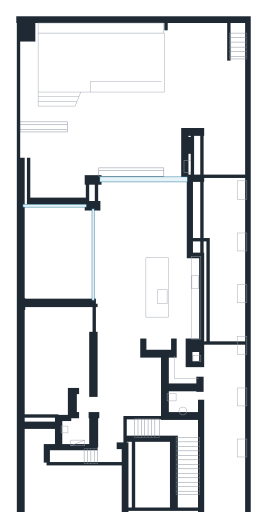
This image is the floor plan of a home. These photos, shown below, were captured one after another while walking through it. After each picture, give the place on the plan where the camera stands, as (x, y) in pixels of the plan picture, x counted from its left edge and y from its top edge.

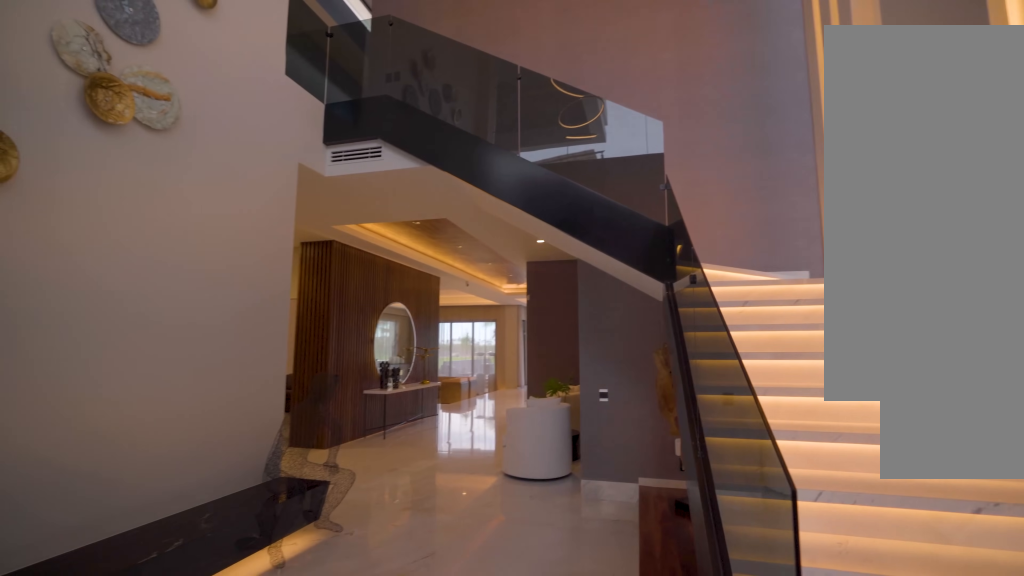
(160, 493)
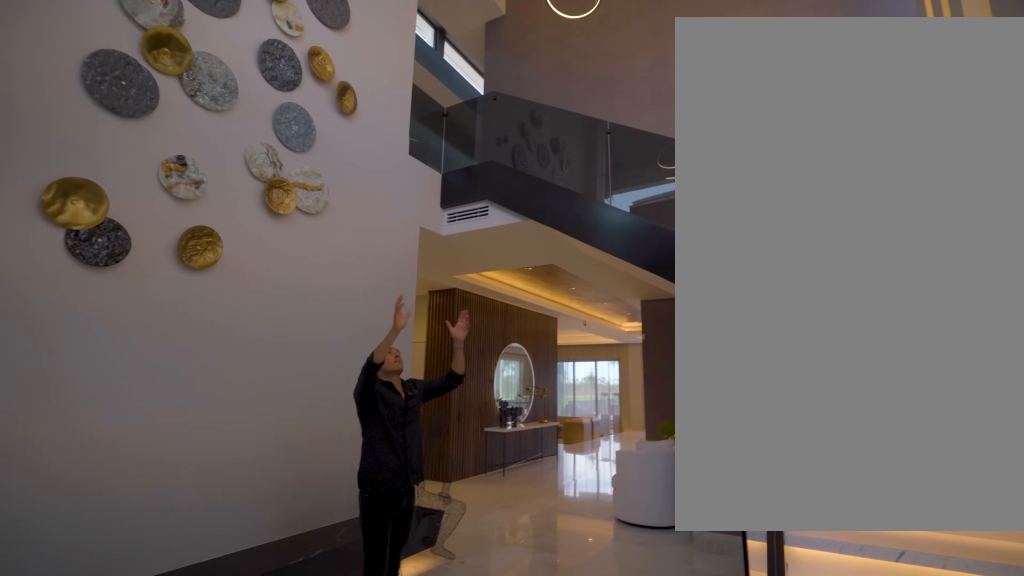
(162, 492)
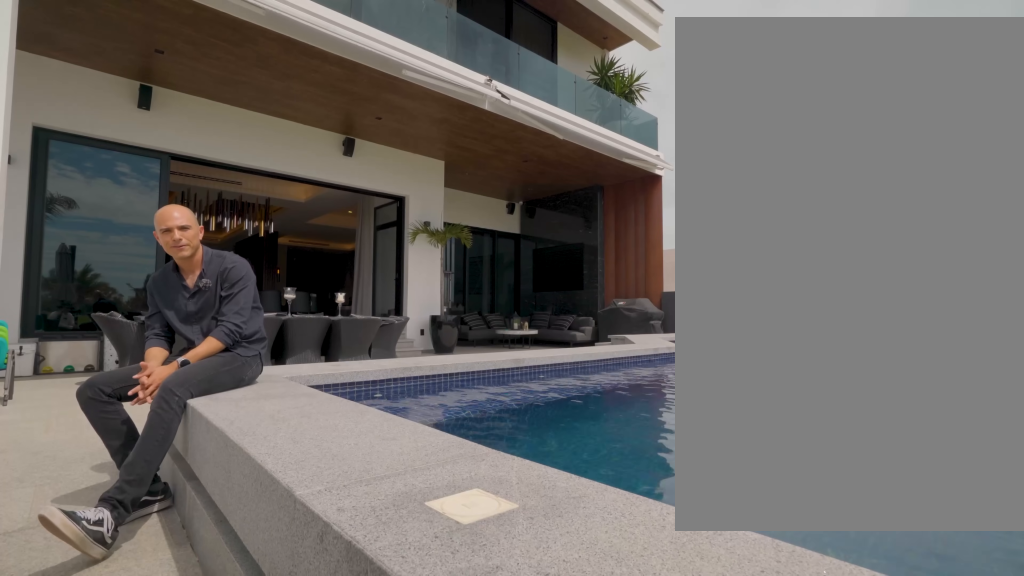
(184, 65)
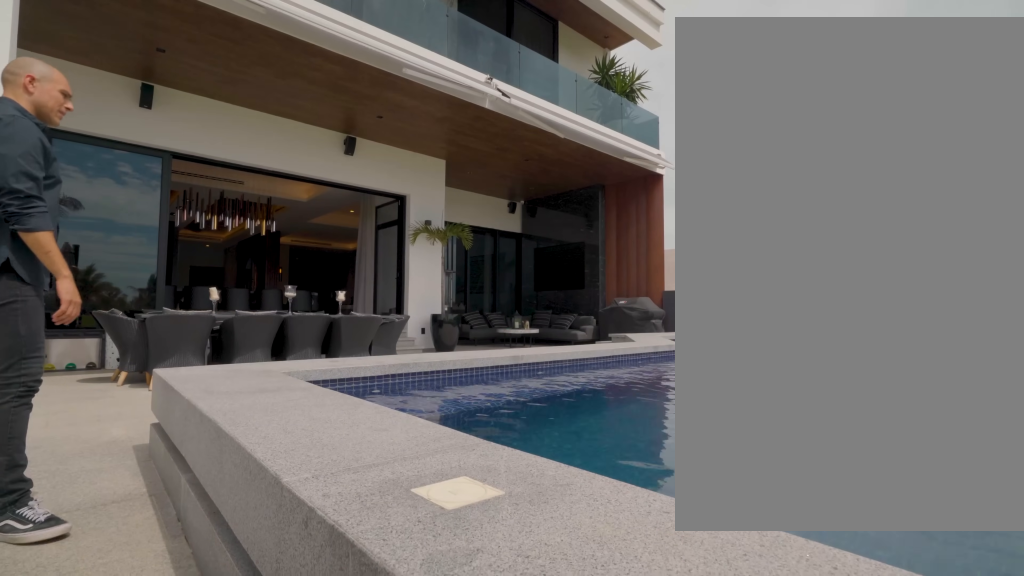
(184, 65)
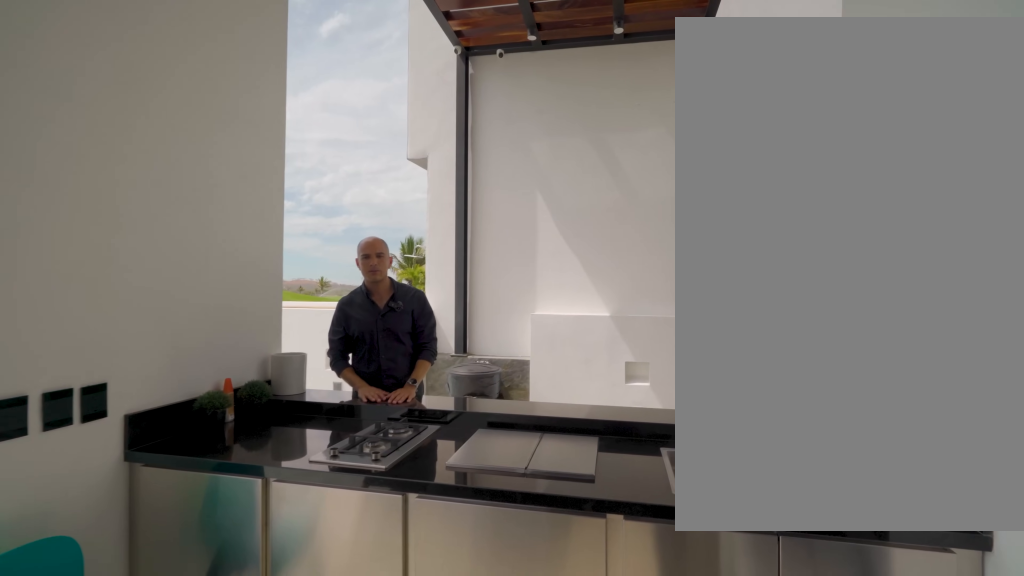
(167, 158)
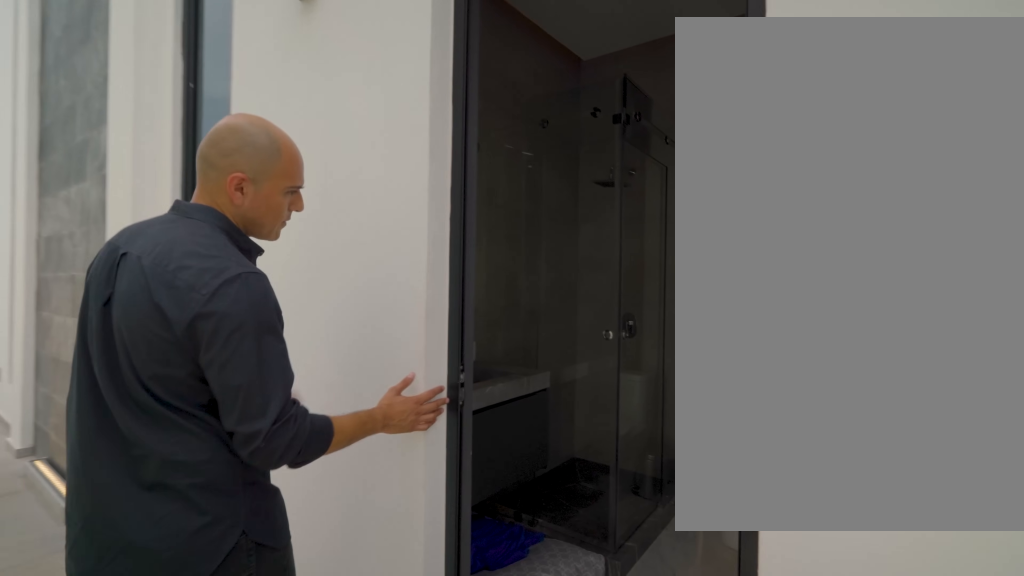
(202, 395)
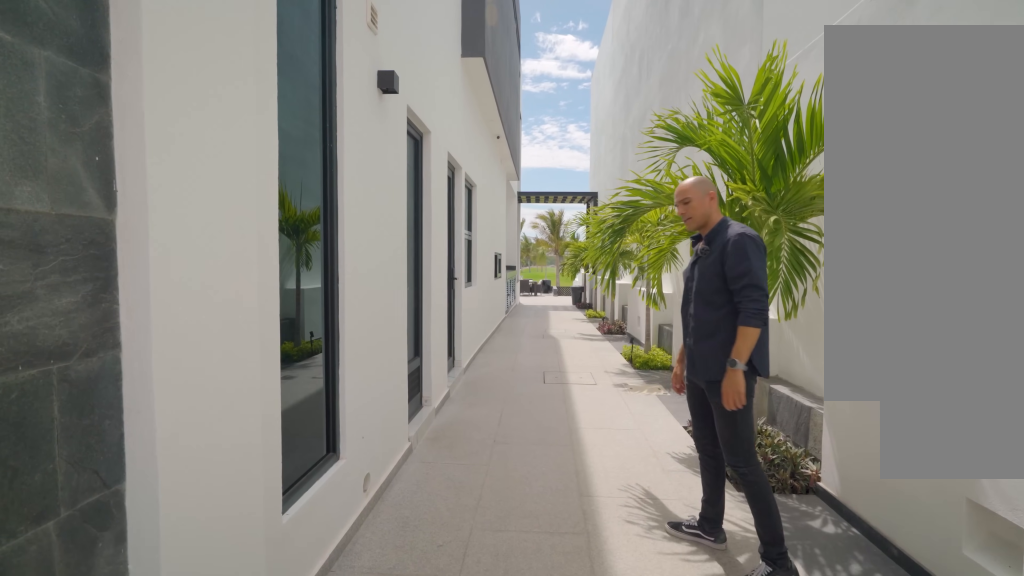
(221, 469)
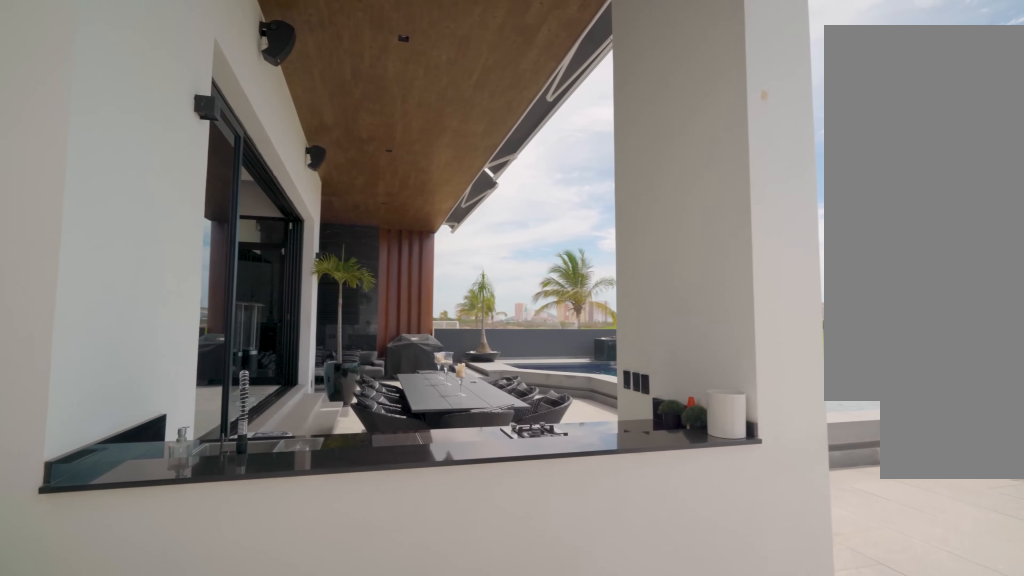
(221, 157)
